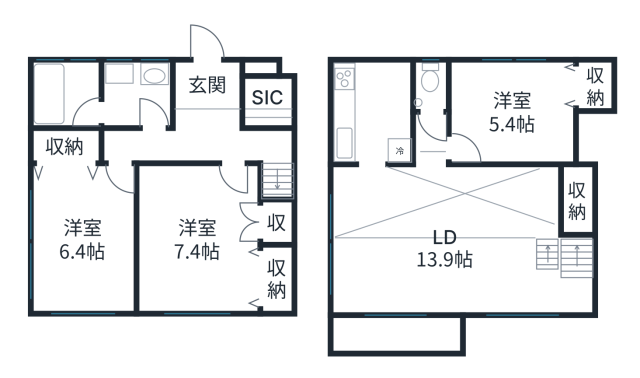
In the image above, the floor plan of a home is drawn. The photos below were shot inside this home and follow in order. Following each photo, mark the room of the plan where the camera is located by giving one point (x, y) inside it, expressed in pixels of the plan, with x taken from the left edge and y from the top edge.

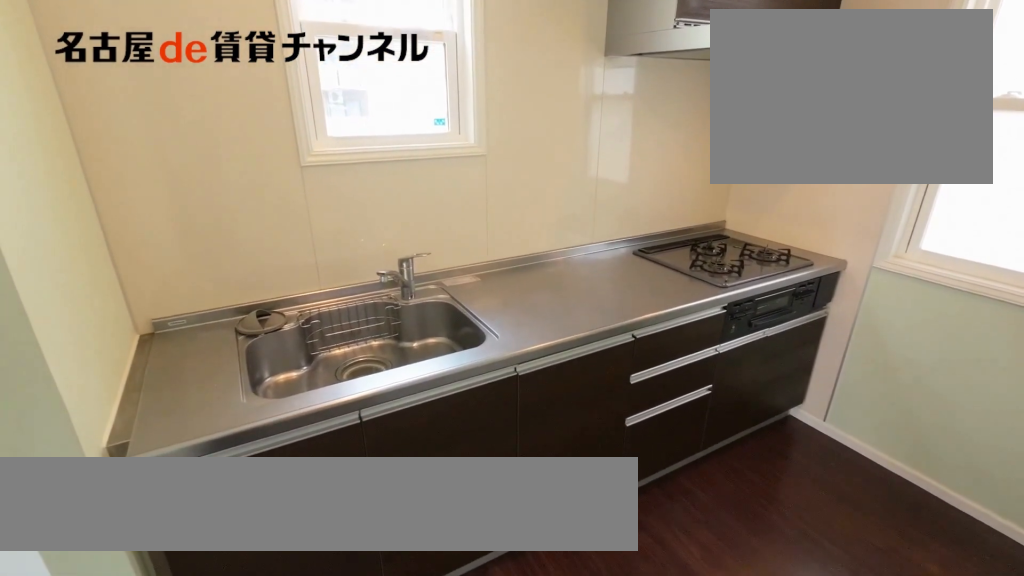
(371, 113)
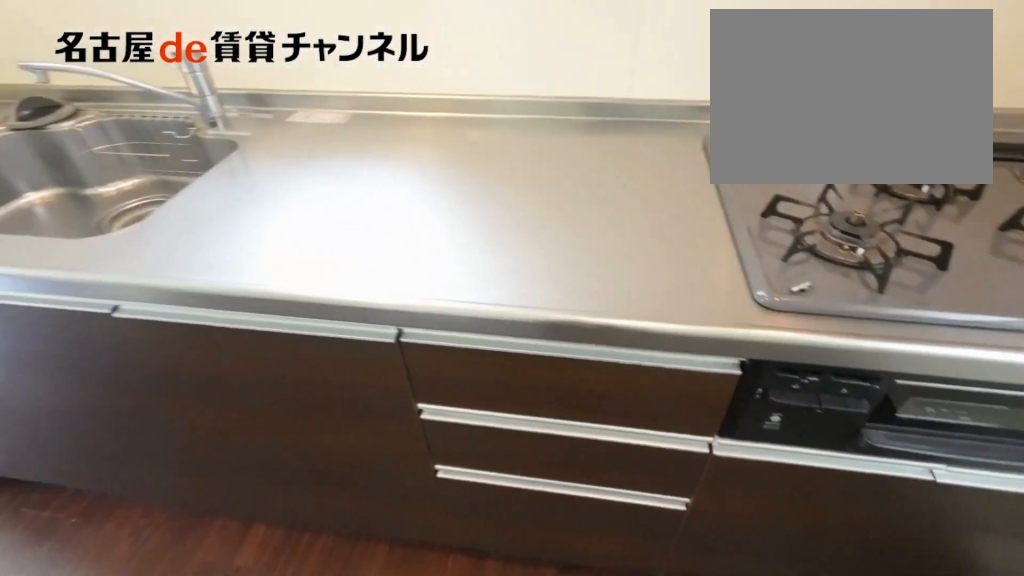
(371, 112)
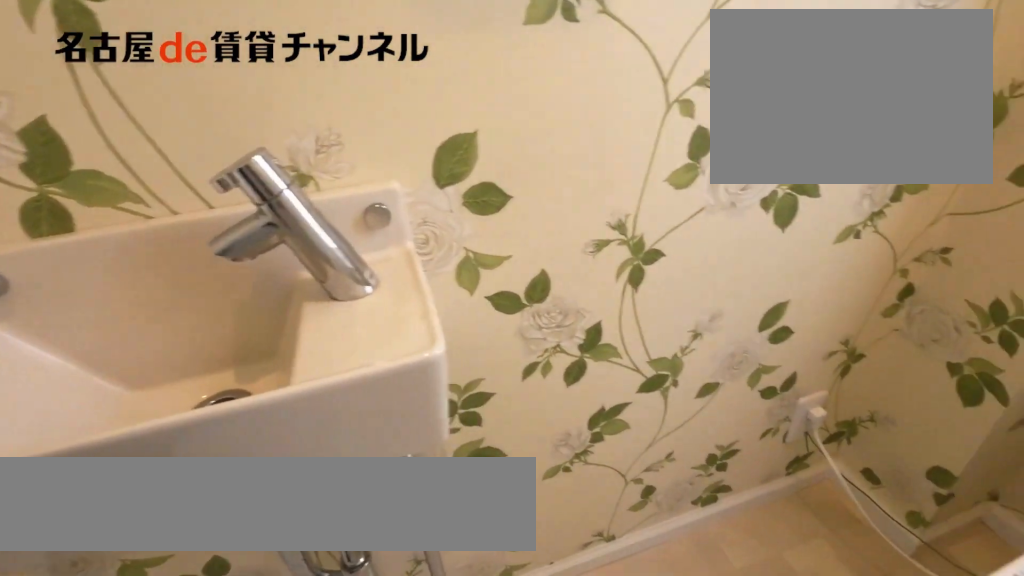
(430, 88)
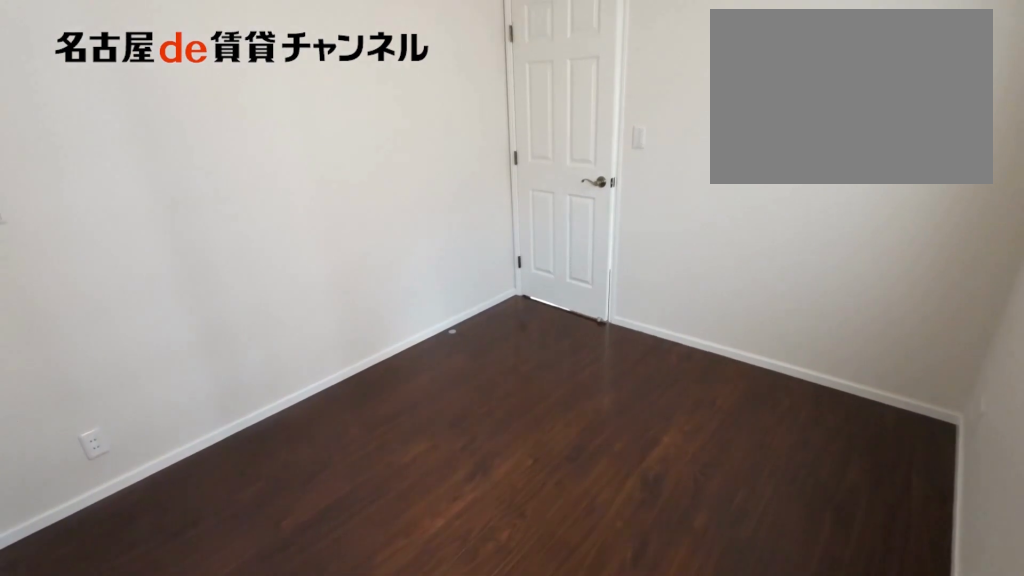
(522, 109)
